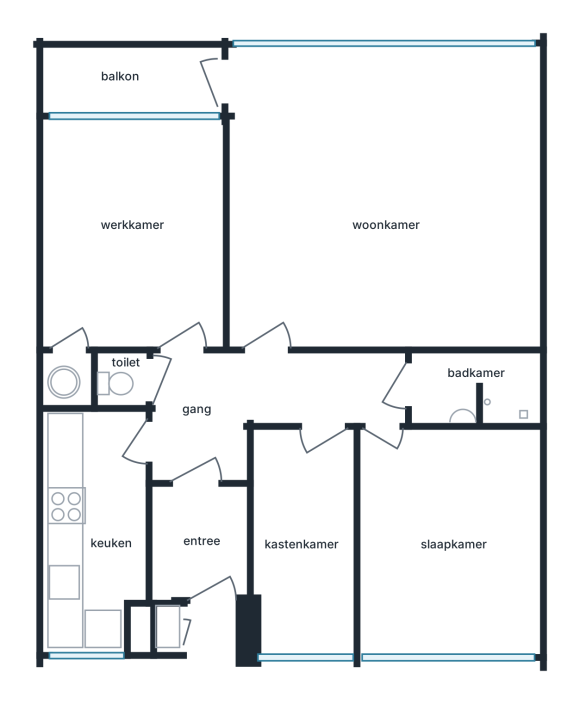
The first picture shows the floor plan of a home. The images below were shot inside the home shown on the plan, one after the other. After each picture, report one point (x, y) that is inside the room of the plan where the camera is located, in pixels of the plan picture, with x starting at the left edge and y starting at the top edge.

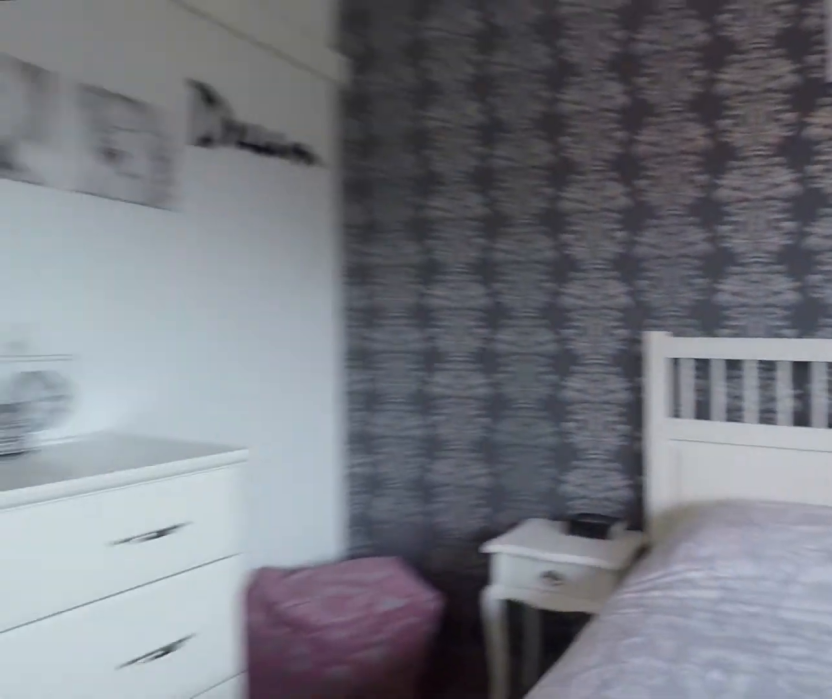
(448, 541)
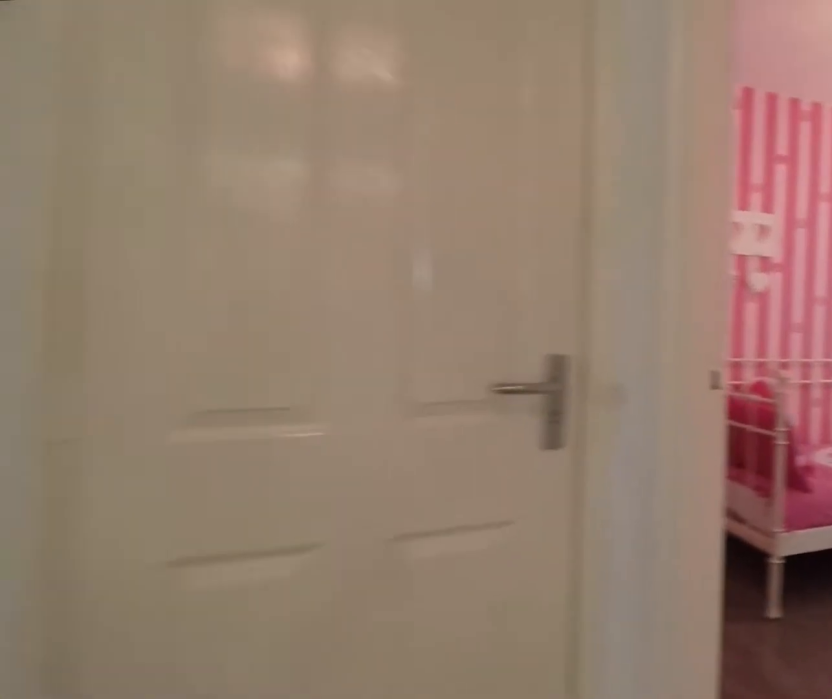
(261, 402)
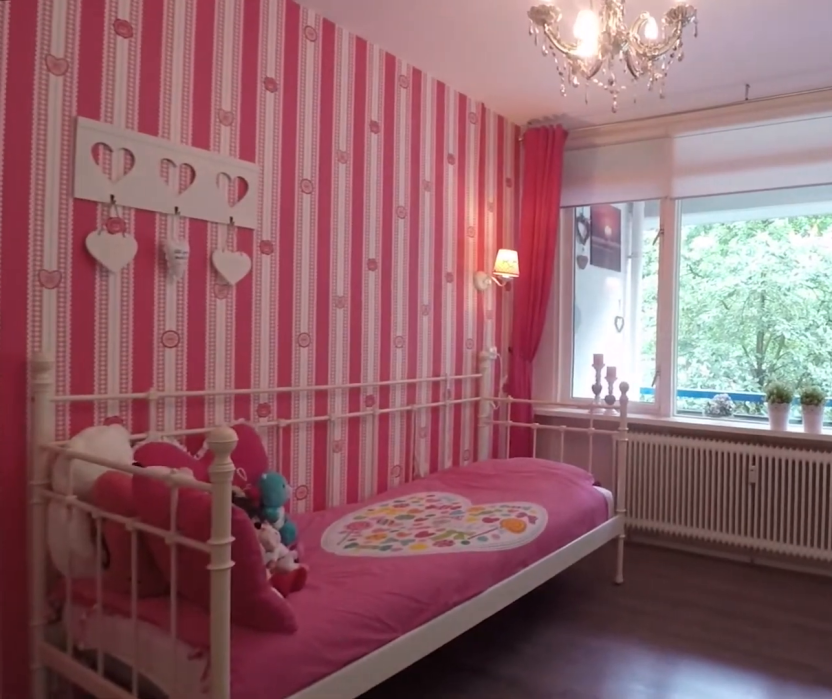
(135, 238)
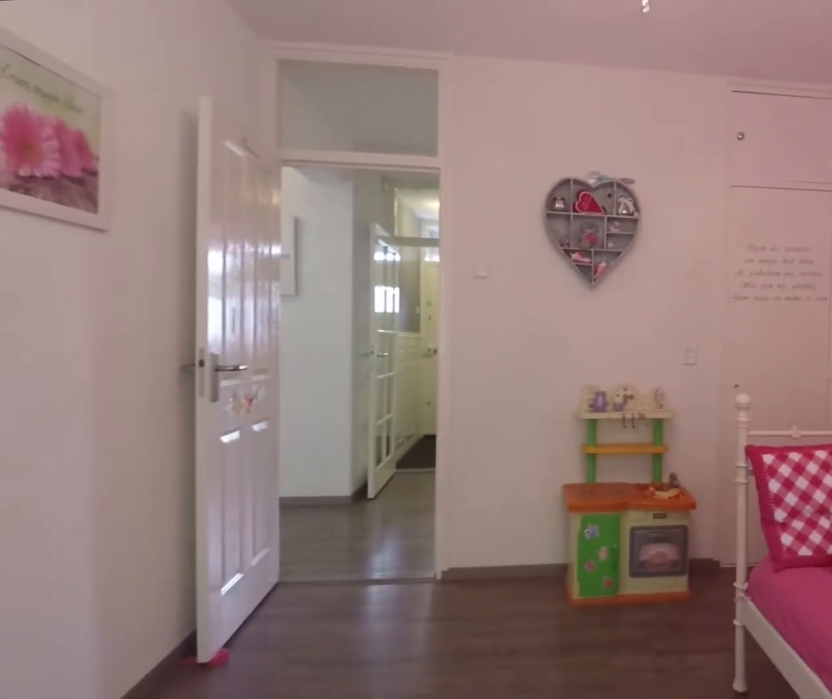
(135, 238)
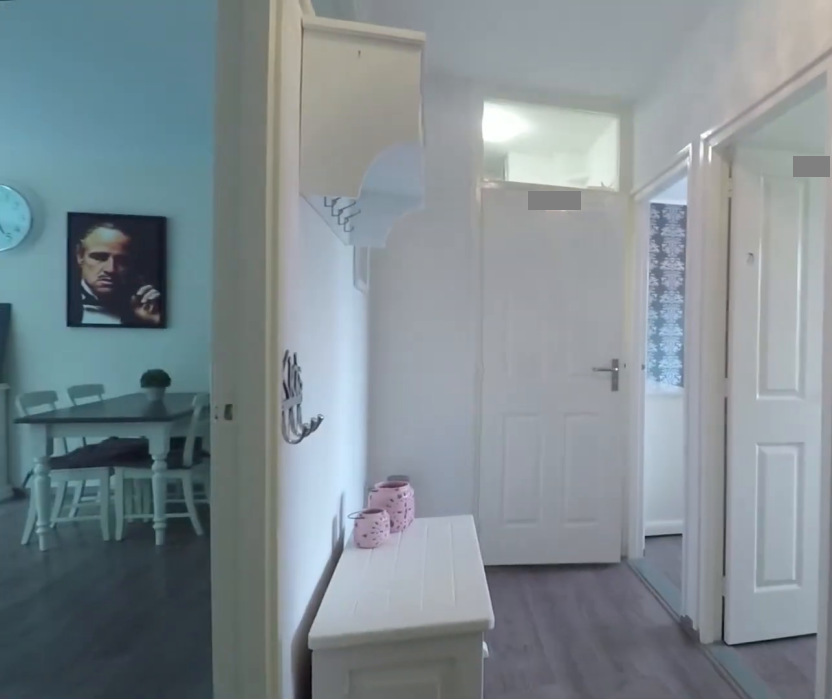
(261, 402)
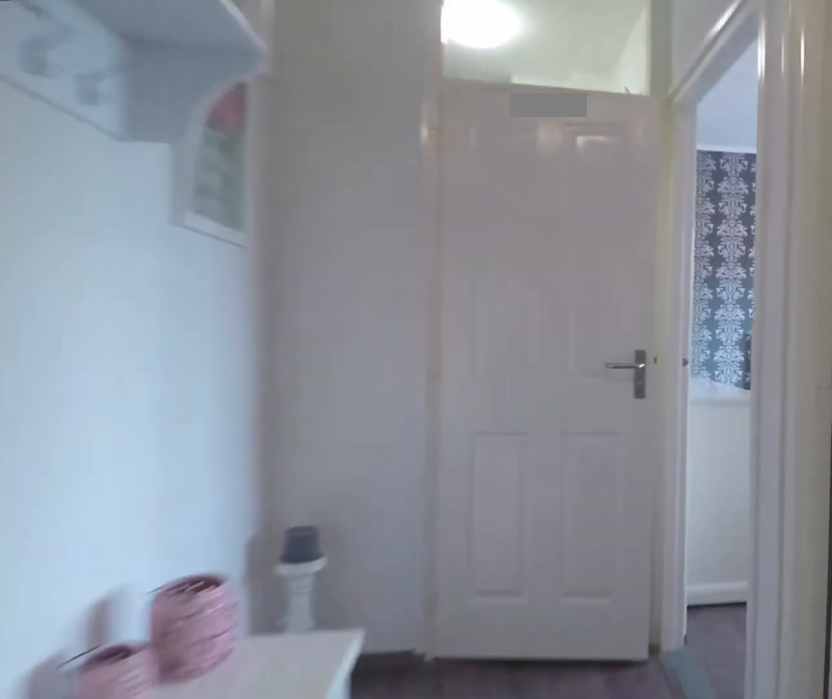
(261, 402)
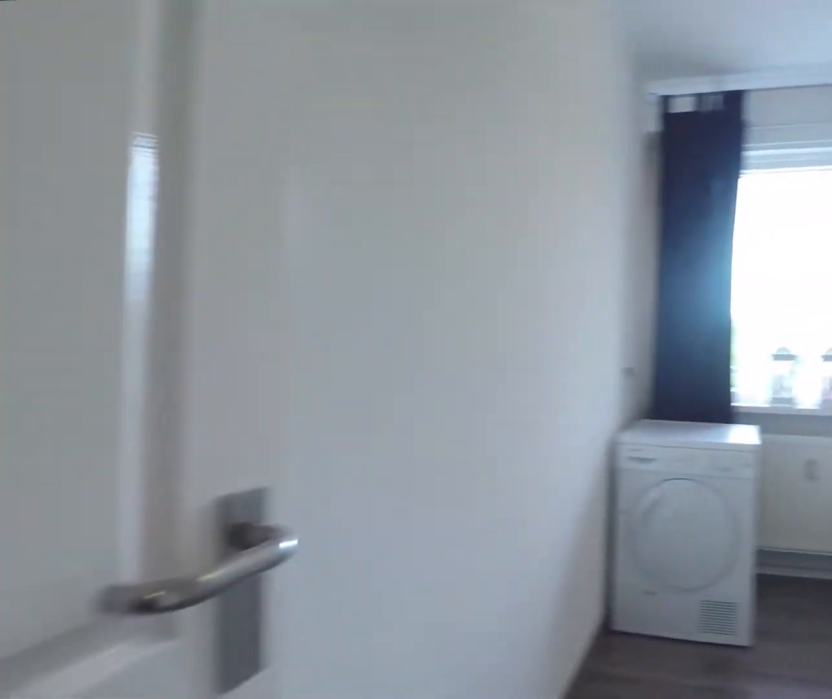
(304, 540)
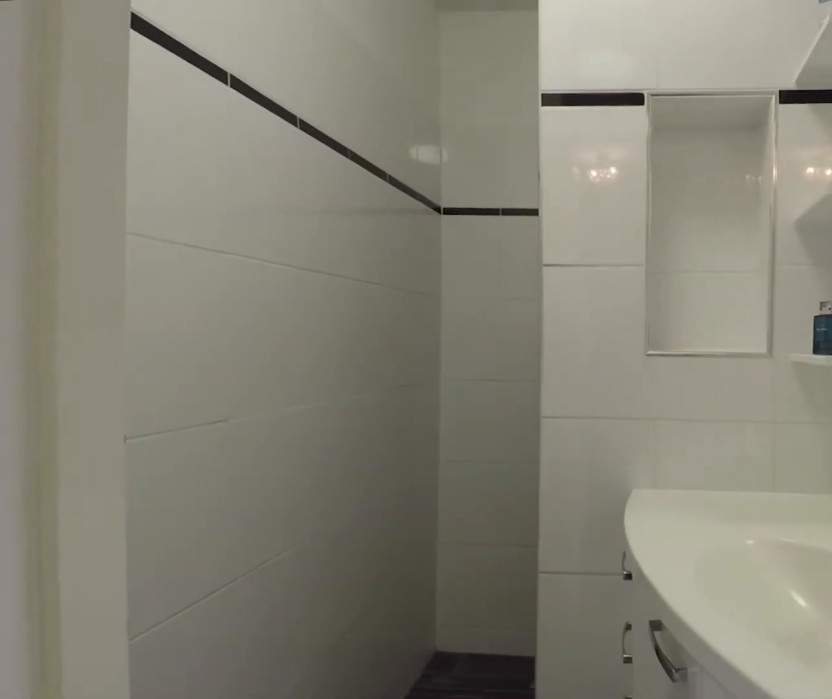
(473, 388)
